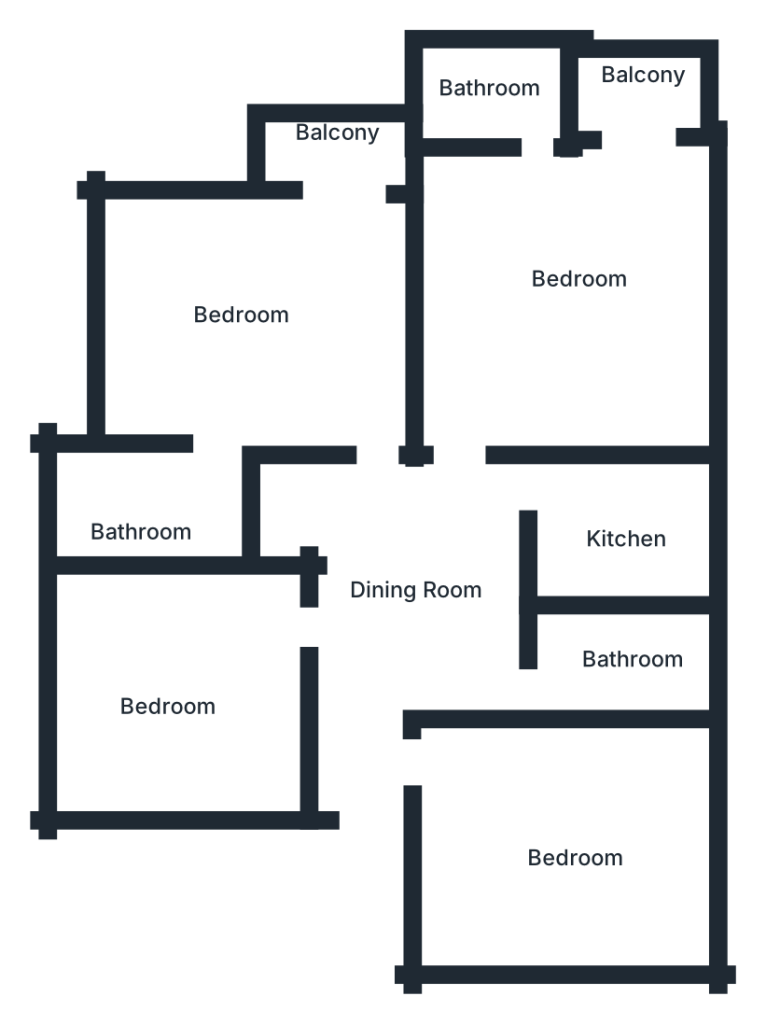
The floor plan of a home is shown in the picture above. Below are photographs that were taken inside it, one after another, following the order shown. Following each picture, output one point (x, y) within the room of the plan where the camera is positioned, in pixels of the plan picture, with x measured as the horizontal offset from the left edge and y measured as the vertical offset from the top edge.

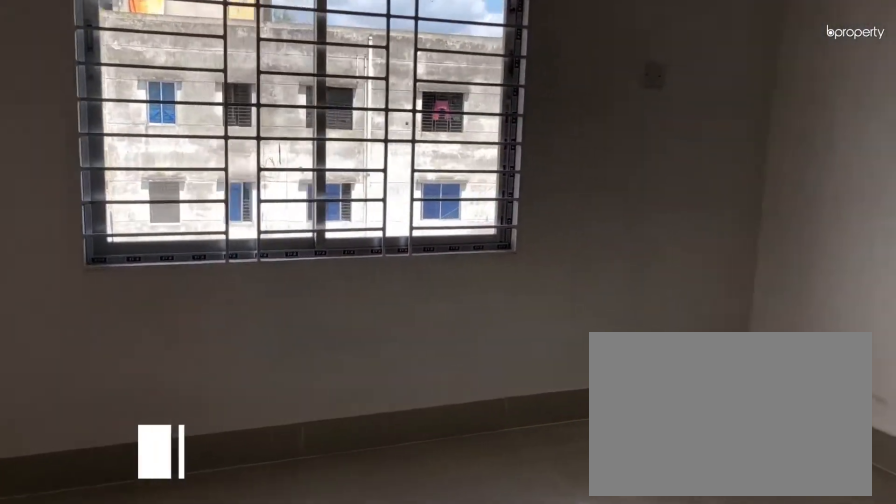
(564, 263)
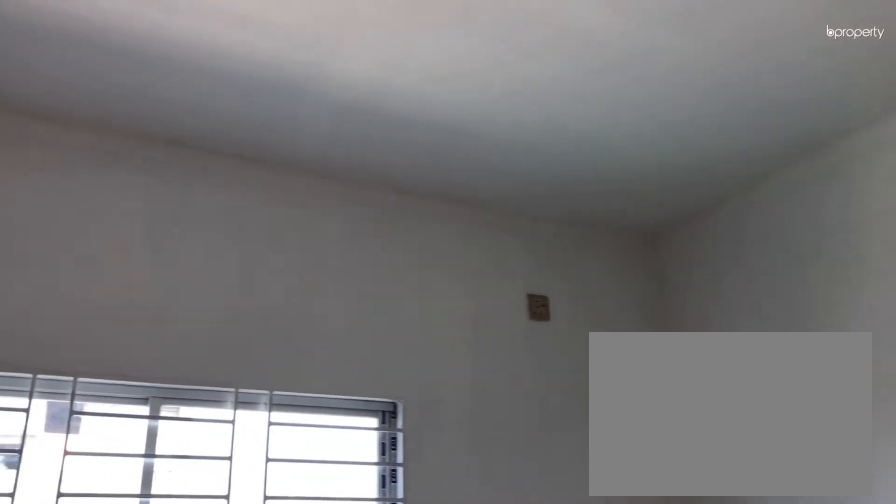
(563, 264)
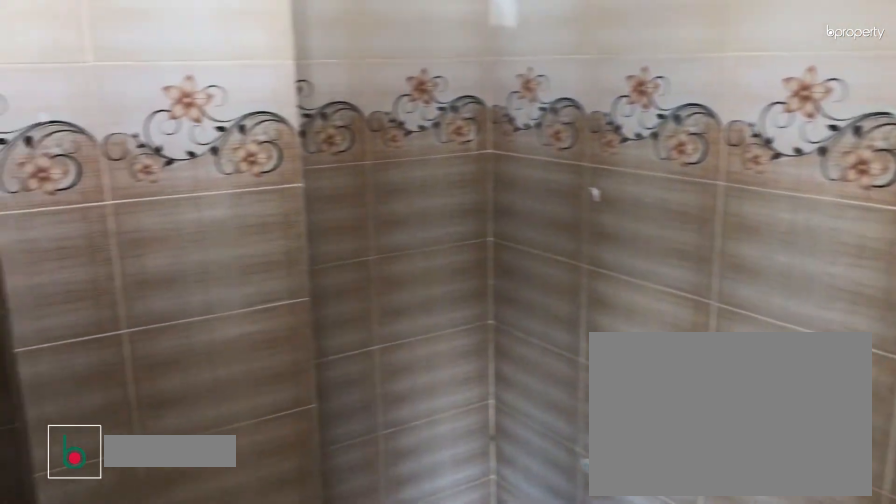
(483, 92)
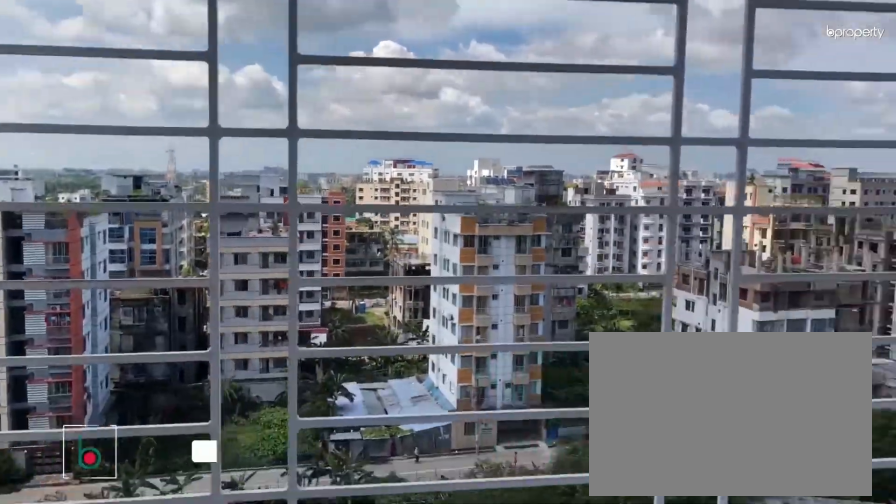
(634, 83)
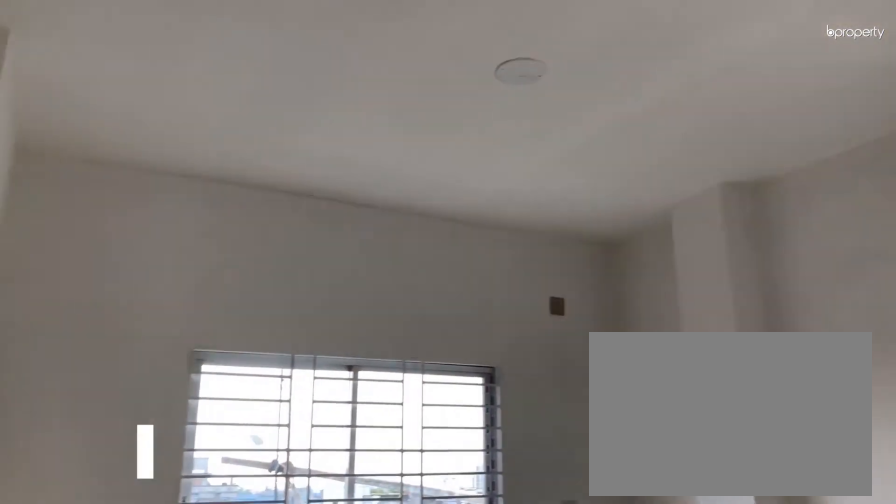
(255, 331)
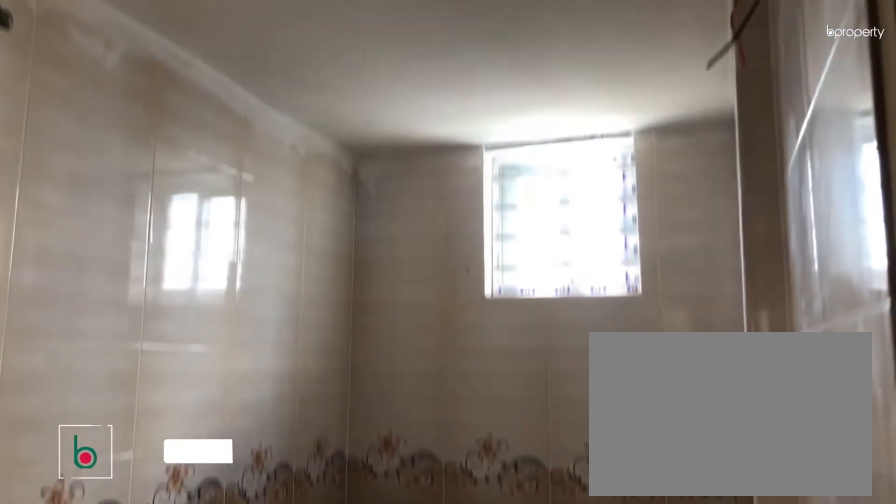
(155, 508)
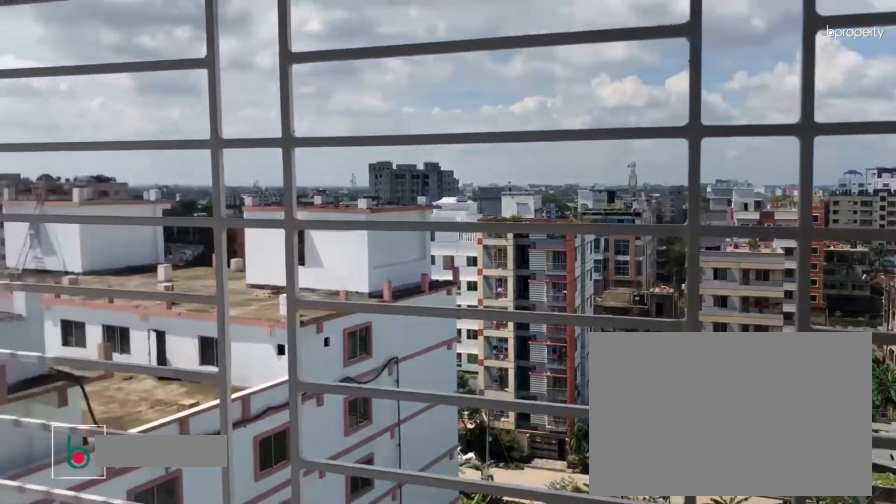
(326, 154)
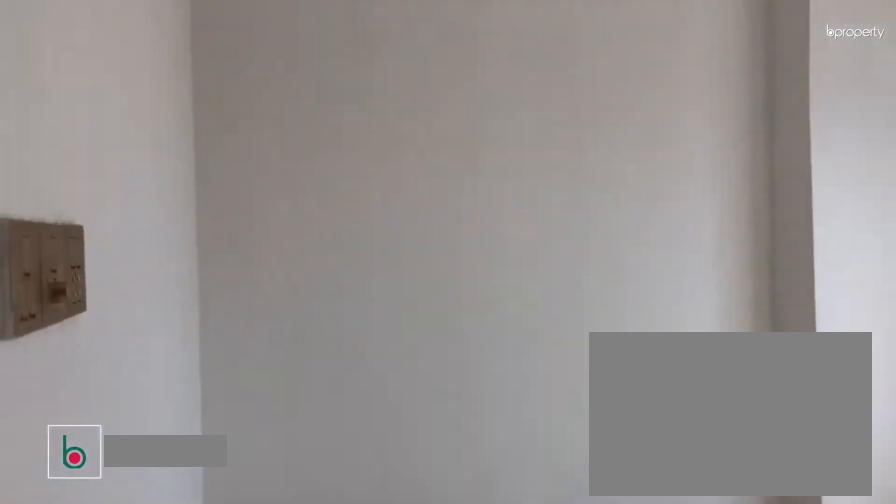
(173, 695)
